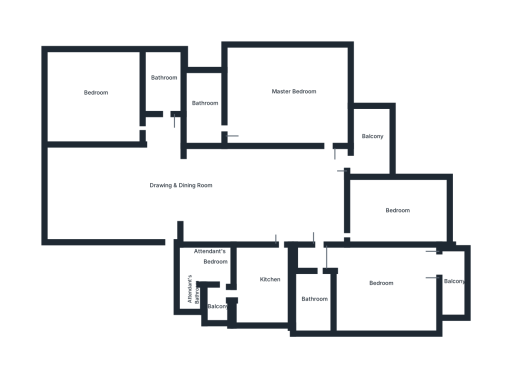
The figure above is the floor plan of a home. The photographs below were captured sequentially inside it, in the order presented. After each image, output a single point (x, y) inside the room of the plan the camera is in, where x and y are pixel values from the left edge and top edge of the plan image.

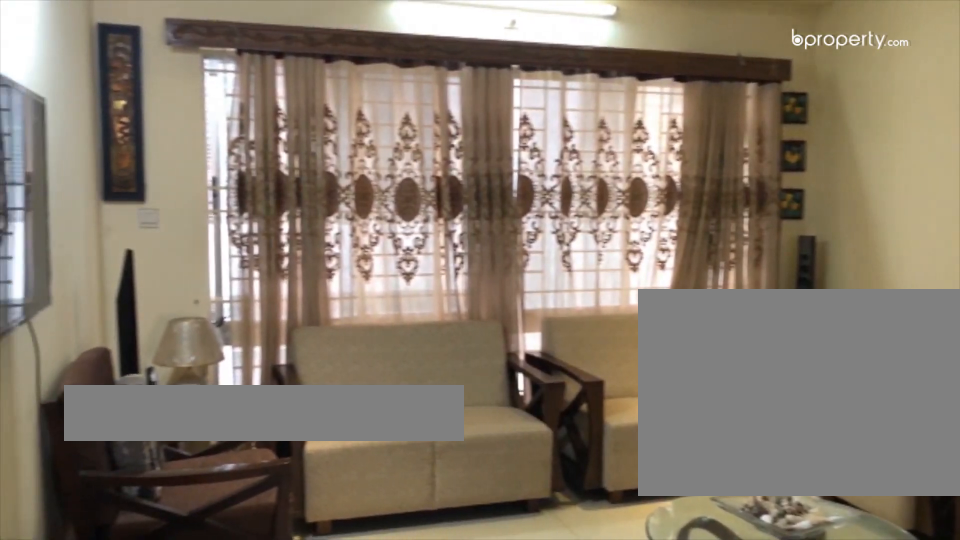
(126, 192)
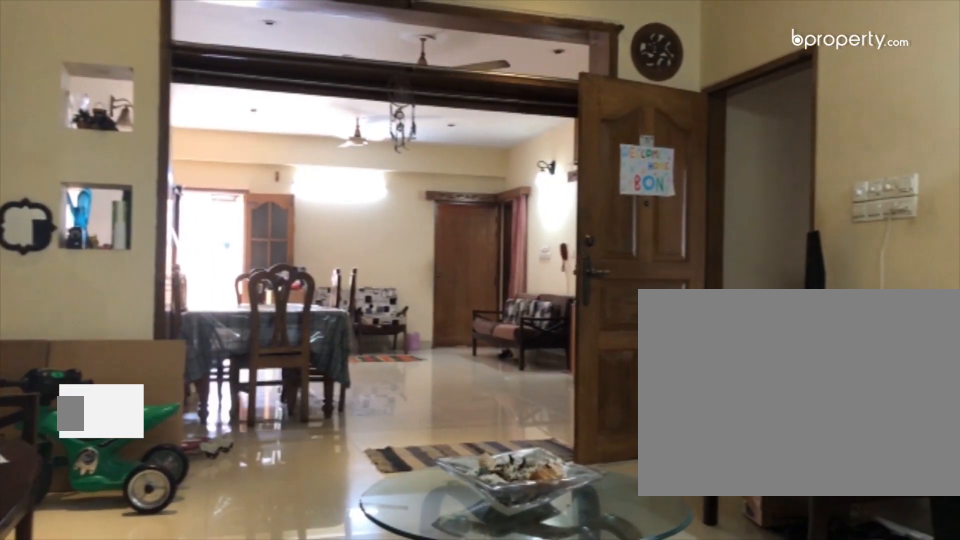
(142, 190)
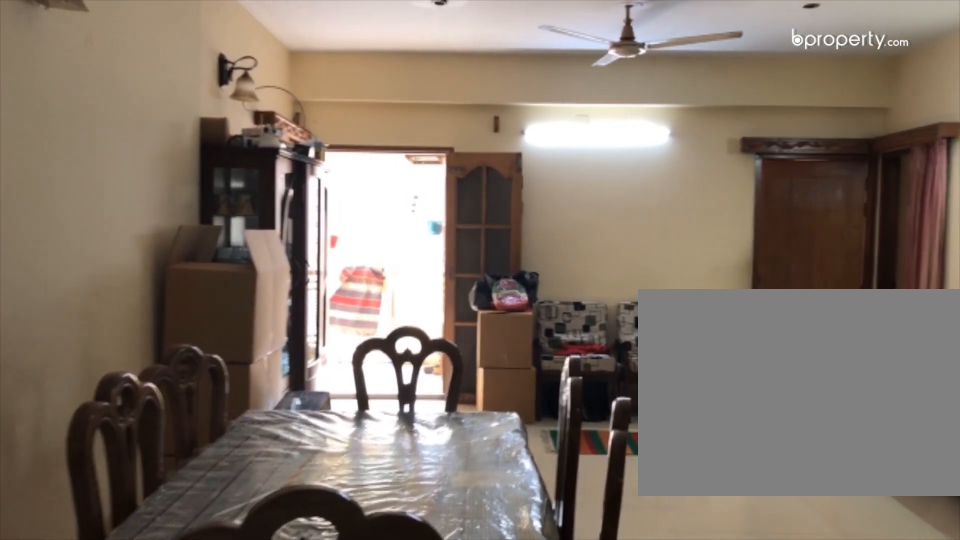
(238, 188)
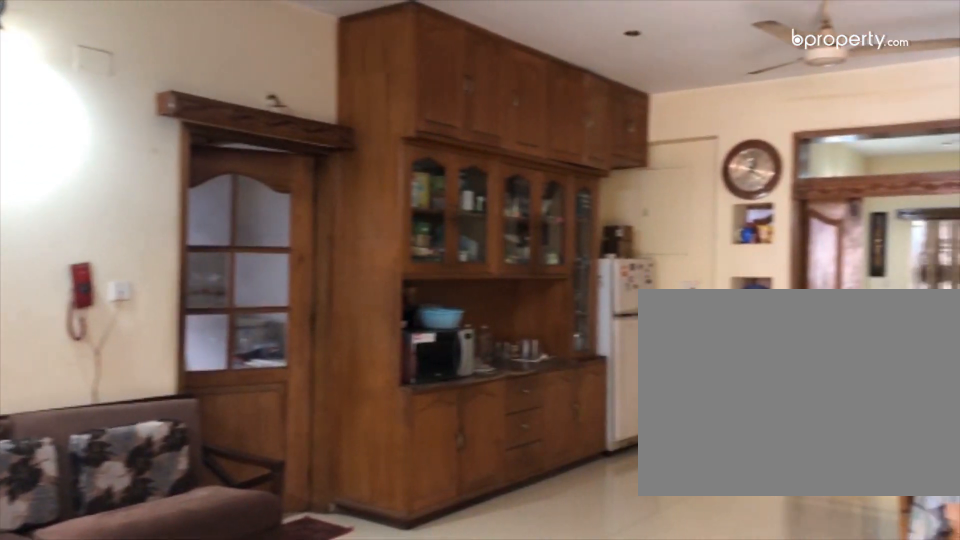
(234, 186)
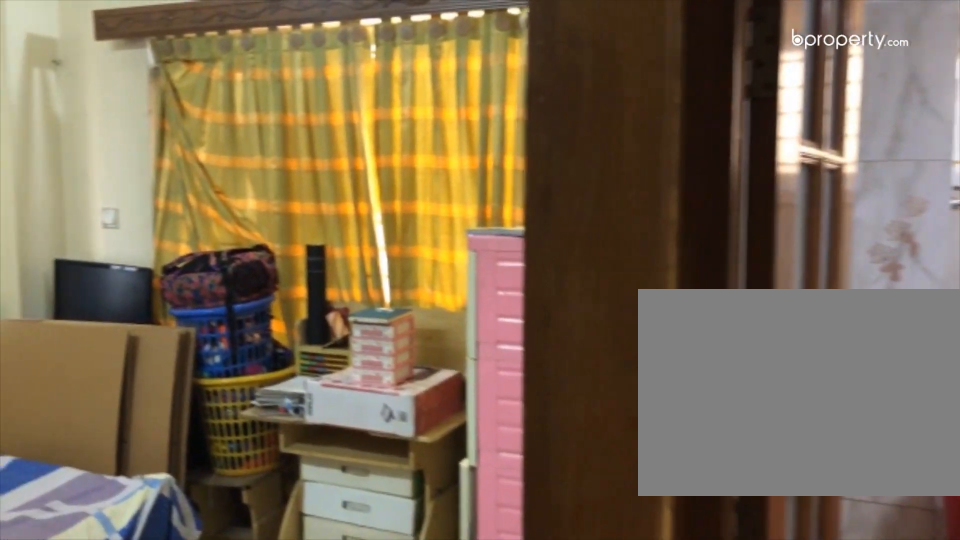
(116, 117)
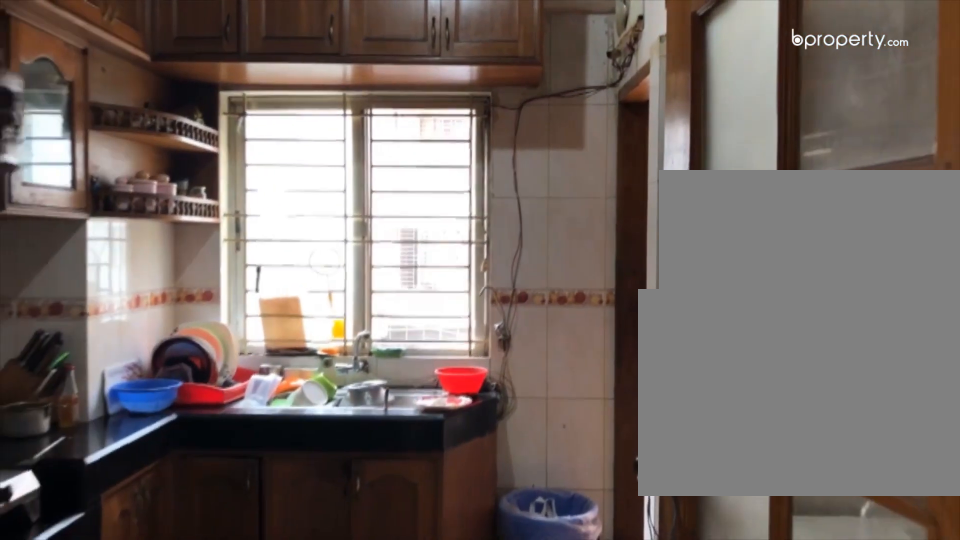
(273, 283)
